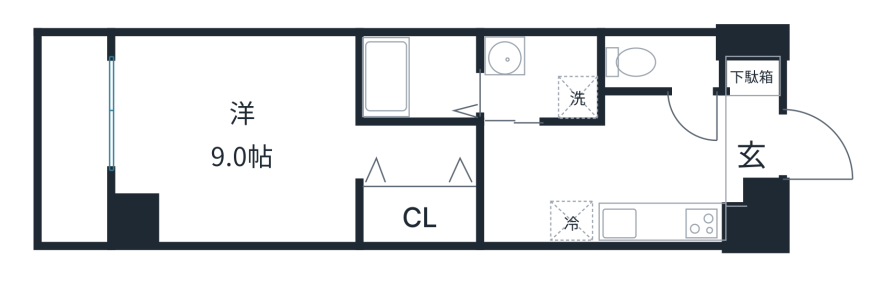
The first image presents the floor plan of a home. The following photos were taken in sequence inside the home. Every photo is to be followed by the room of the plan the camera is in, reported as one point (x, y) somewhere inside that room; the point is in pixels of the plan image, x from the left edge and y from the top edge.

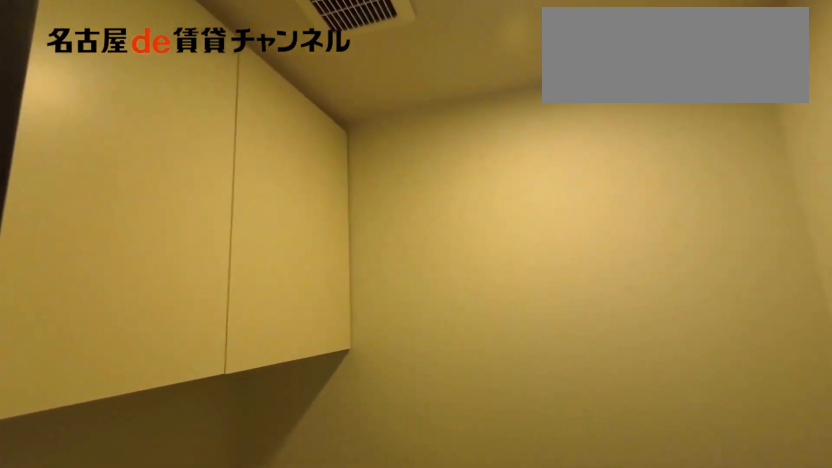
(662, 62)
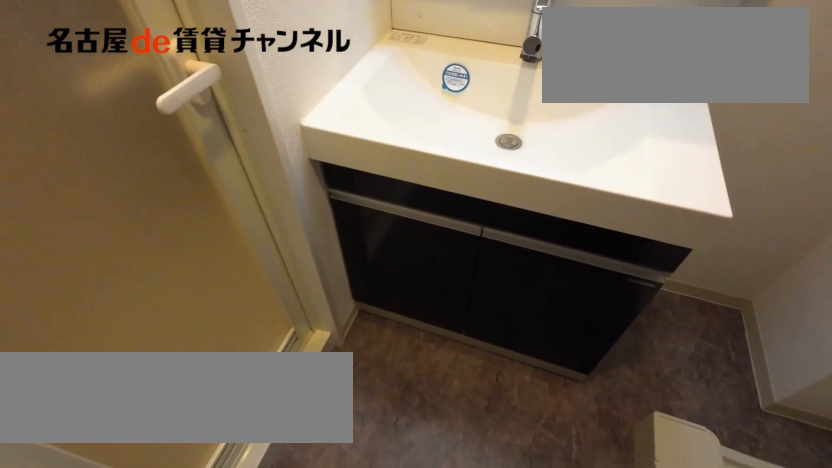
(543, 77)
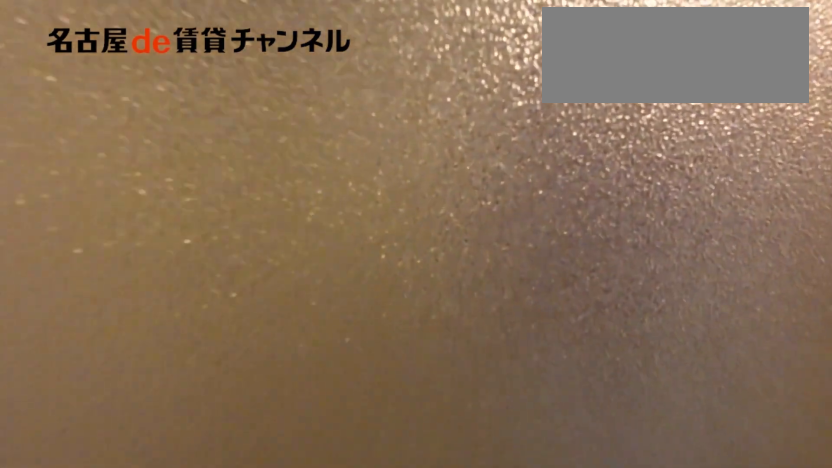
(419, 76)
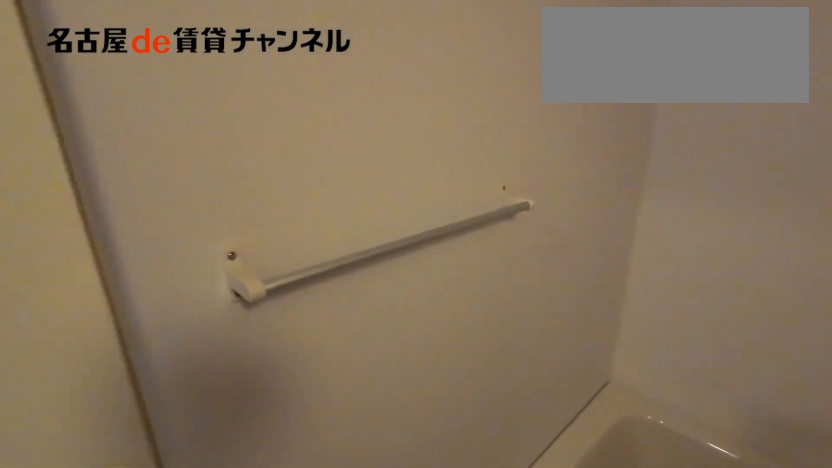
(419, 76)
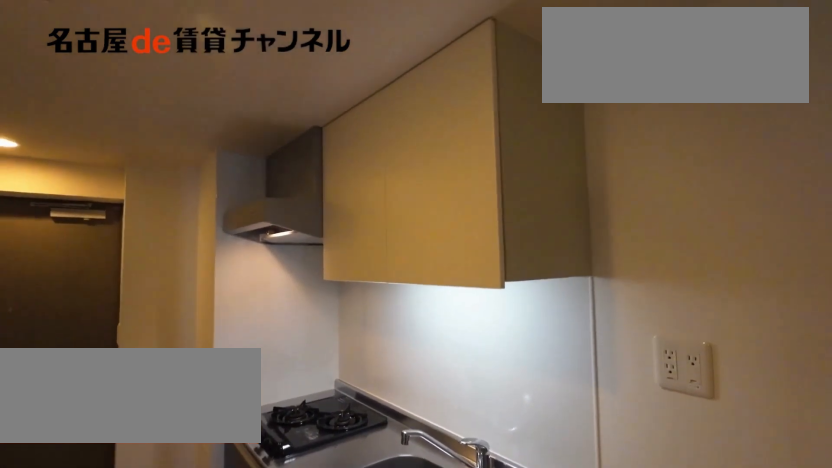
(640, 220)
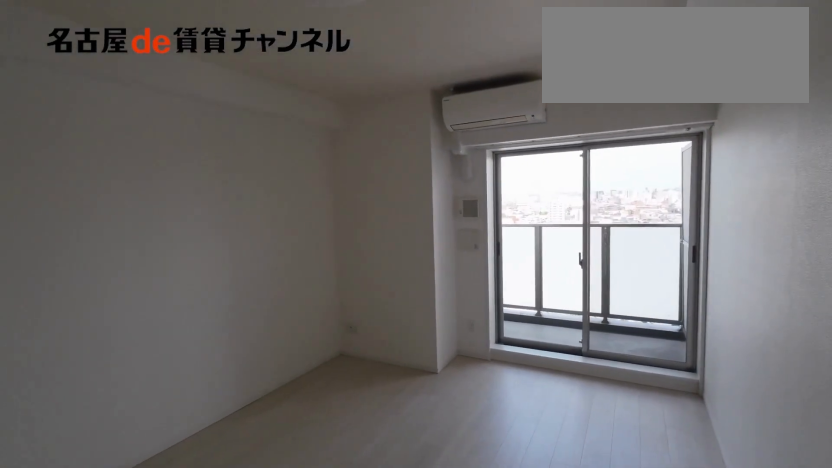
(231, 139)
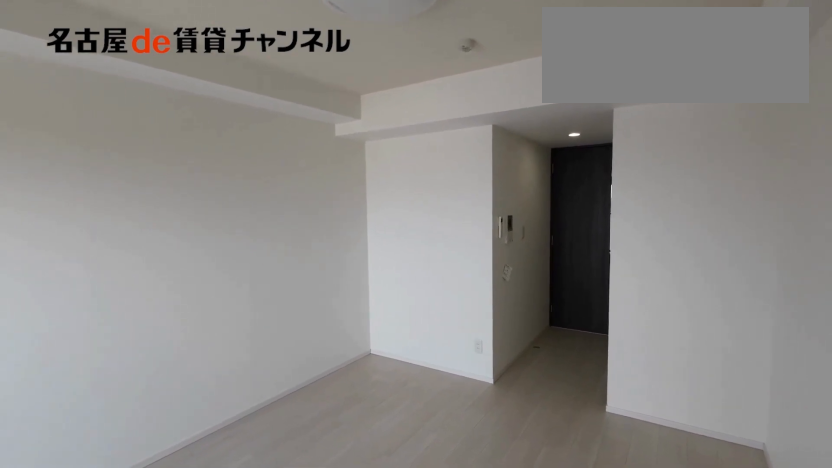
(231, 139)
